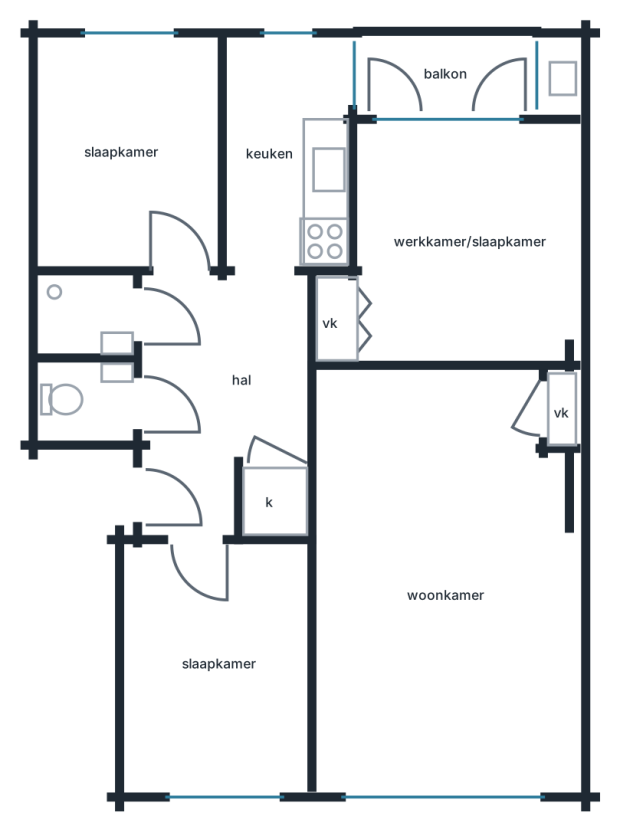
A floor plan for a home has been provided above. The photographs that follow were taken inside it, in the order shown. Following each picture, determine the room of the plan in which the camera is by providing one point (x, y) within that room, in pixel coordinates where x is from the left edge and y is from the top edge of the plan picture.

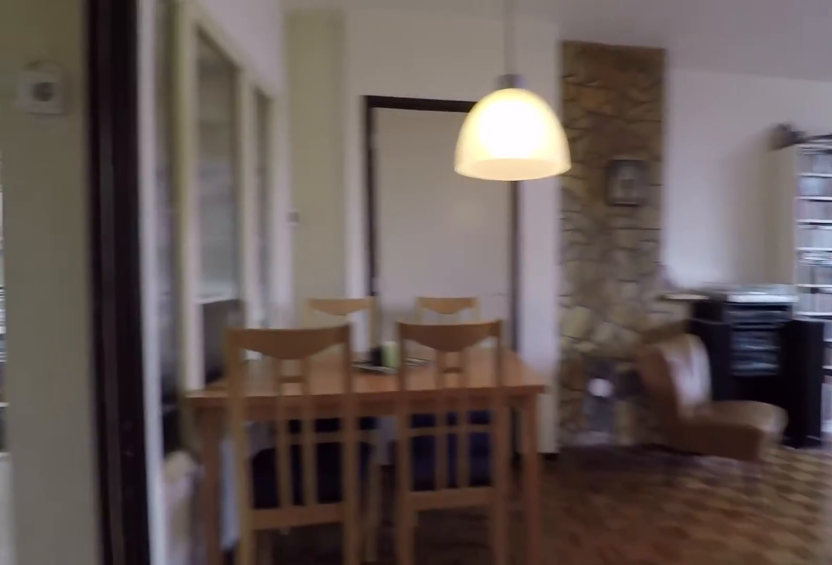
(441, 585)
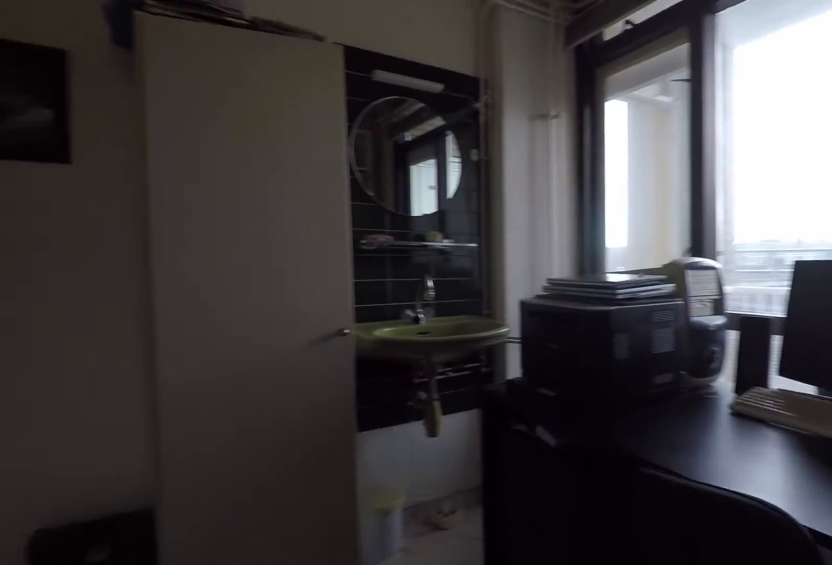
(466, 243)
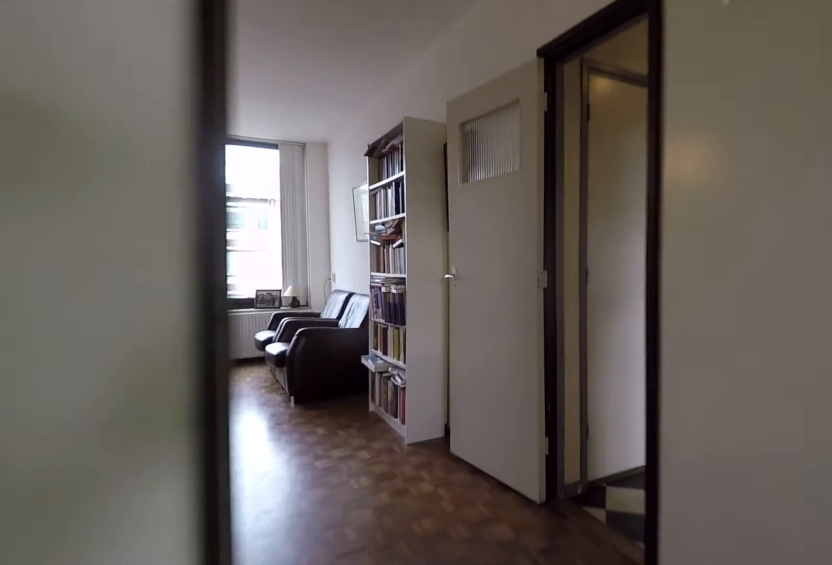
(466, 243)
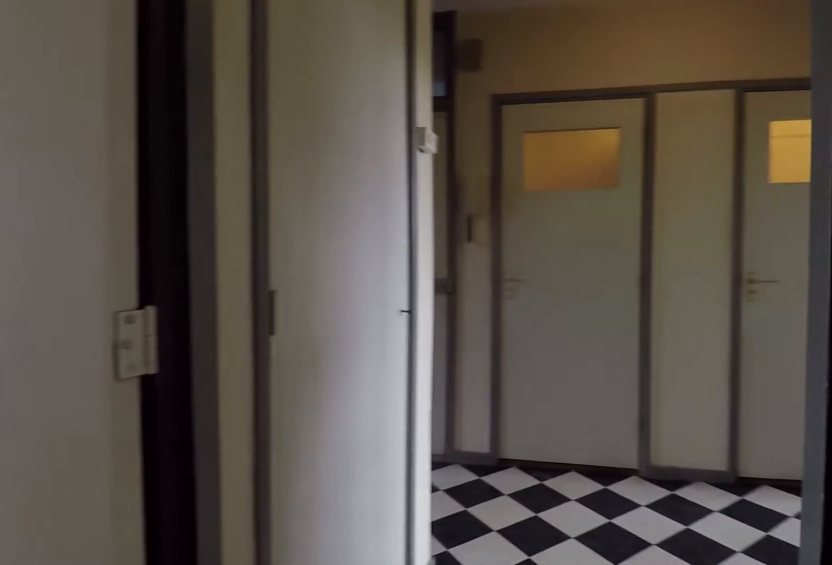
(441, 586)
